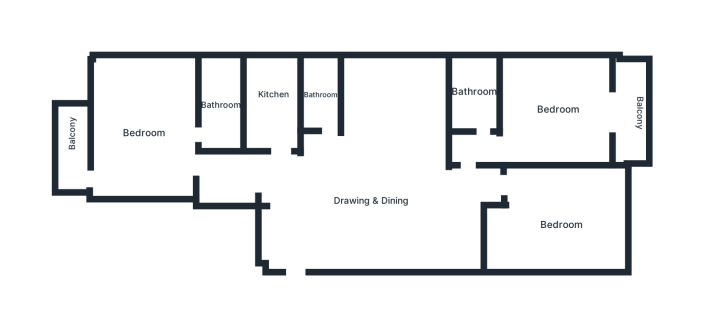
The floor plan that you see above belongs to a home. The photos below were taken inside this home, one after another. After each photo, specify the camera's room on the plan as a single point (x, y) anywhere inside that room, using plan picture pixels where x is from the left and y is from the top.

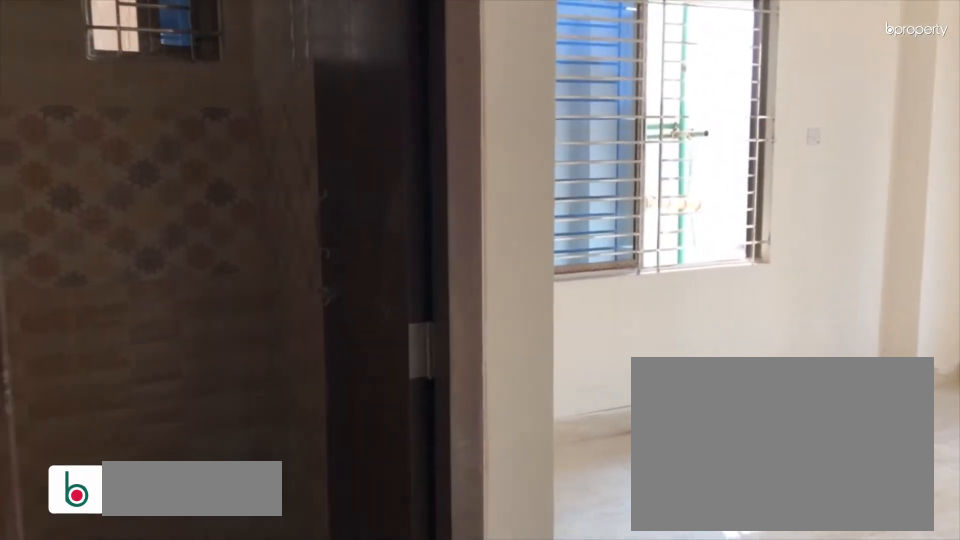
(483, 145)
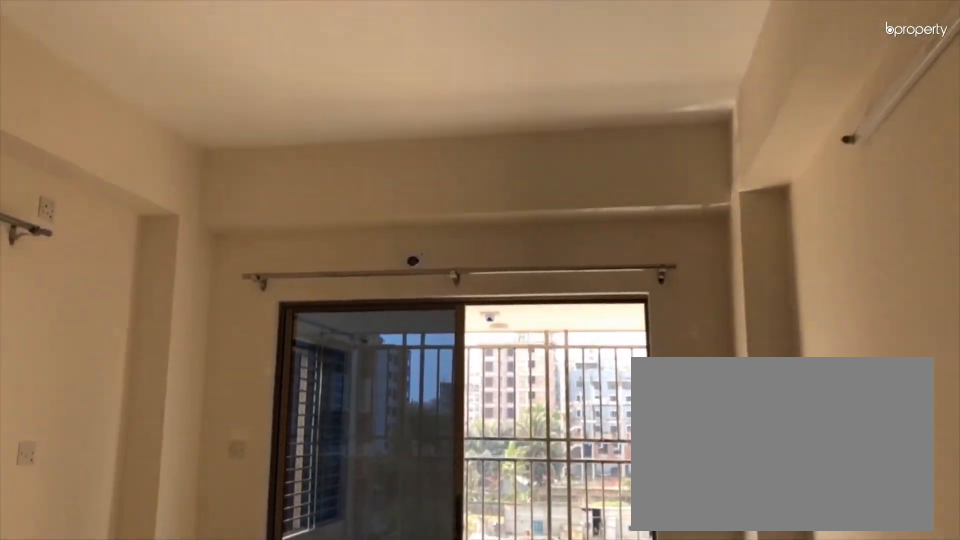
(560, 114)
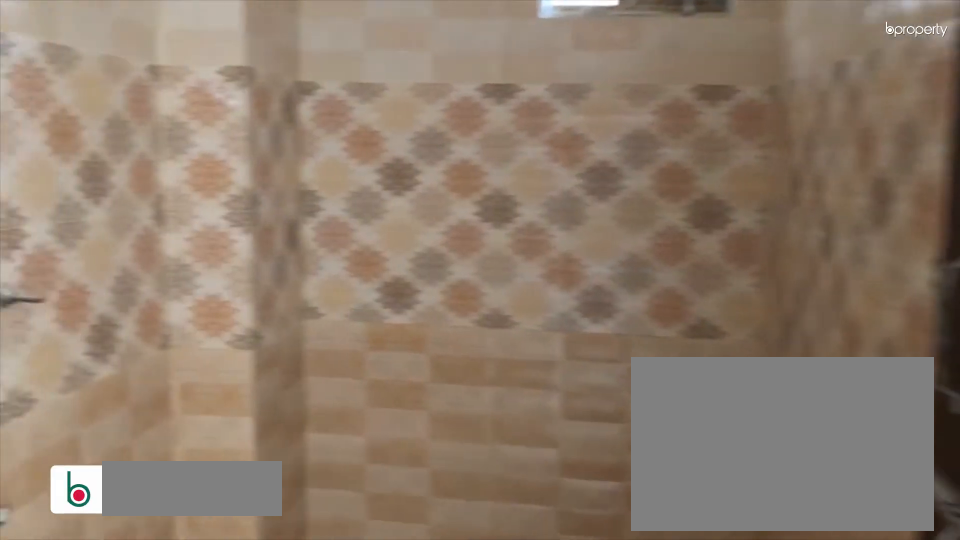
(475, 95)
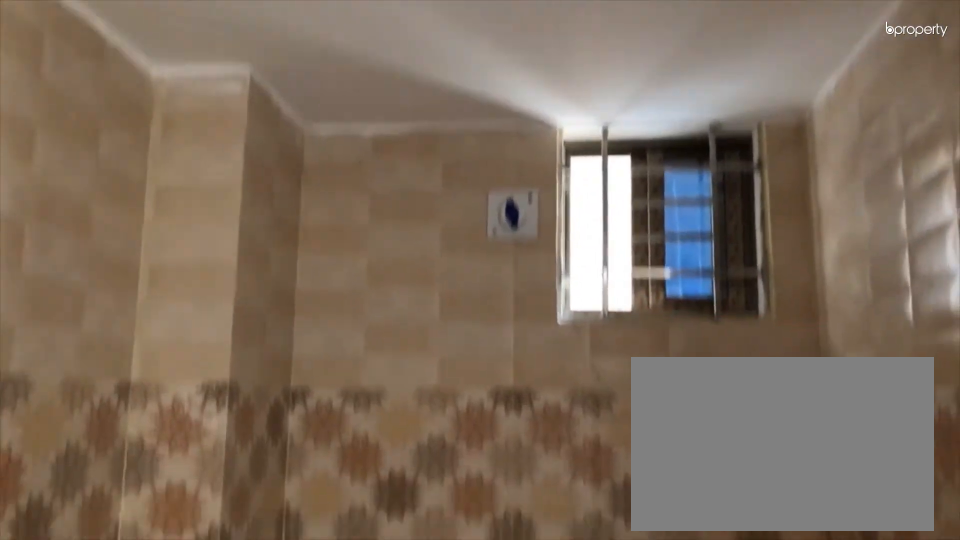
(475, 95)
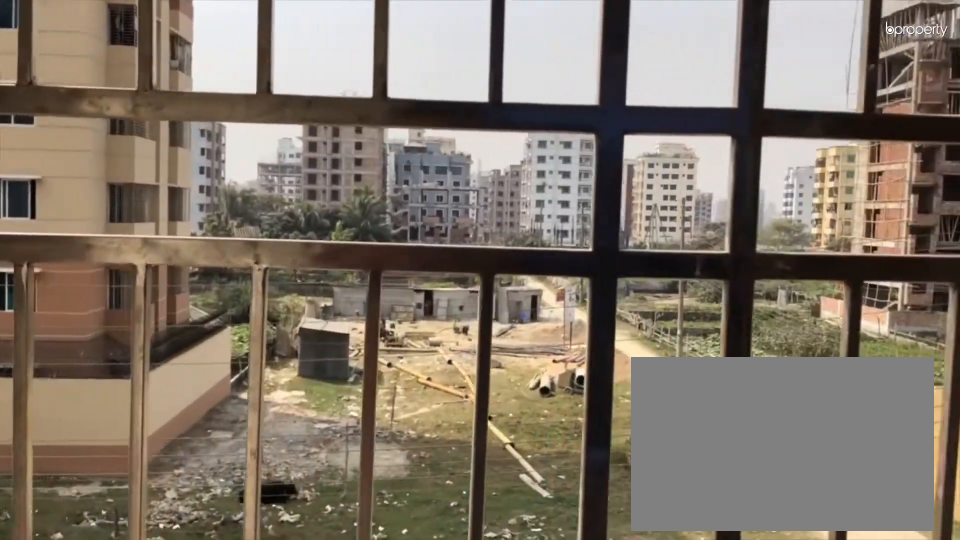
(631, 108)
